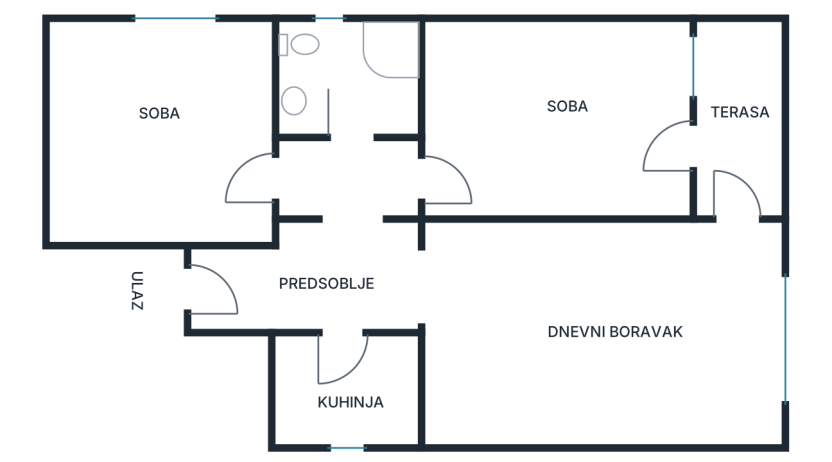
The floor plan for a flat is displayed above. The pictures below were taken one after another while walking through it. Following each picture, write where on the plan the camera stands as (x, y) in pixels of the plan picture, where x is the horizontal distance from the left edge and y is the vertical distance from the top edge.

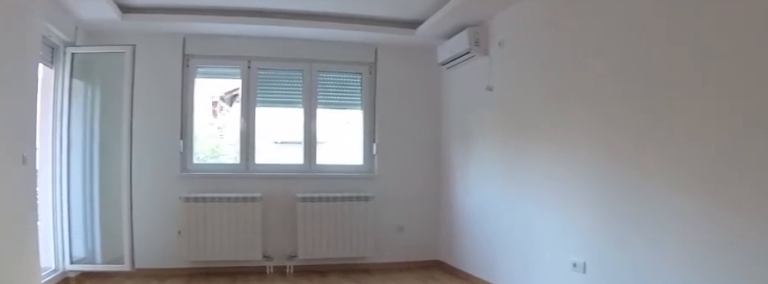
(434, 290)
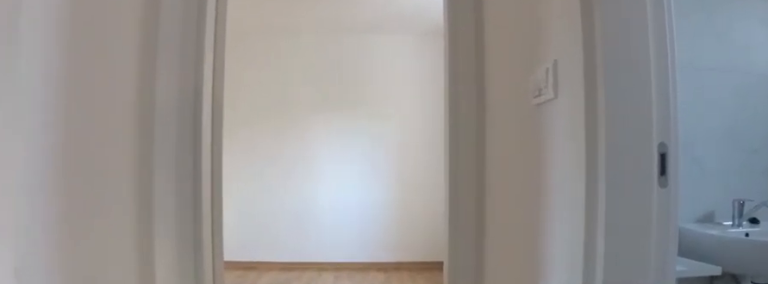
(432, 171)
